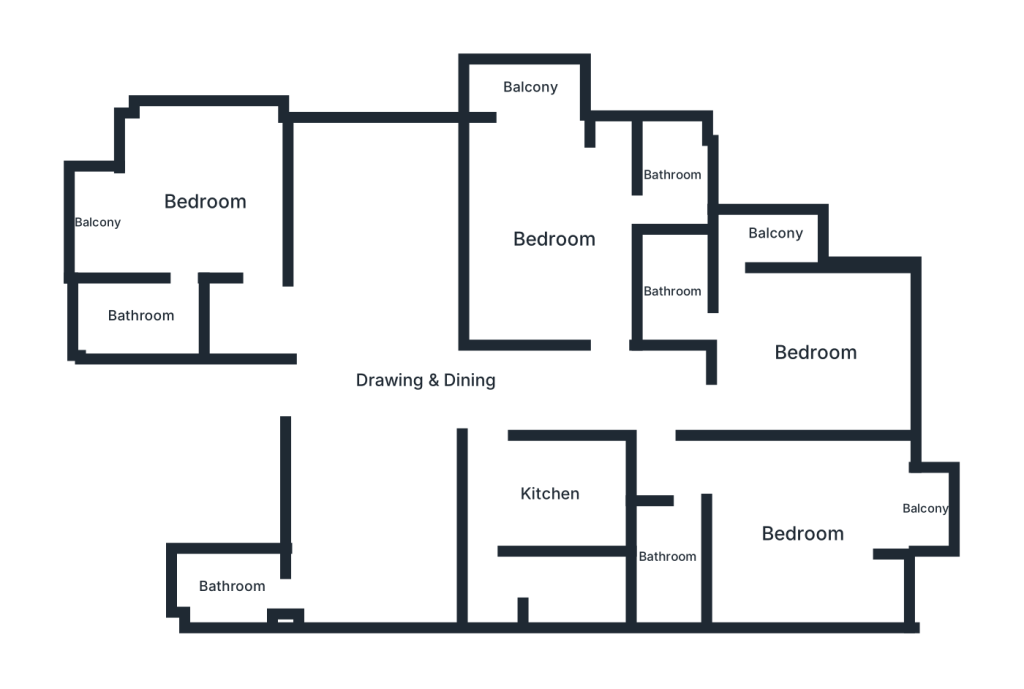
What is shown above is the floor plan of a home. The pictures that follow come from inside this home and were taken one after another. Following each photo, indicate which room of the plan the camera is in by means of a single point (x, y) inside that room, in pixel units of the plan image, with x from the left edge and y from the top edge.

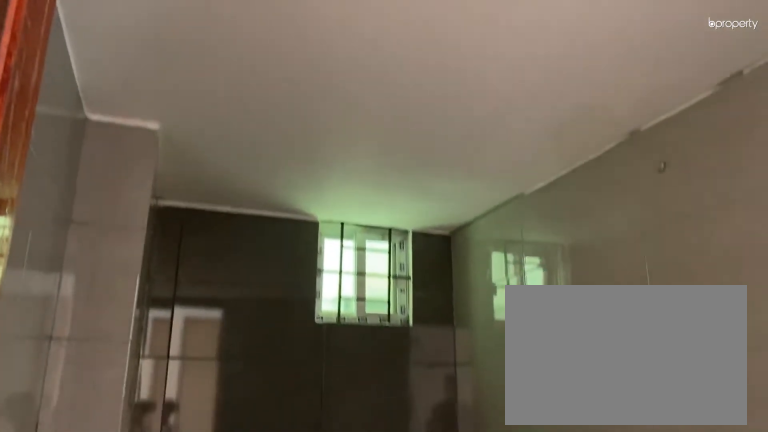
(667, 555)
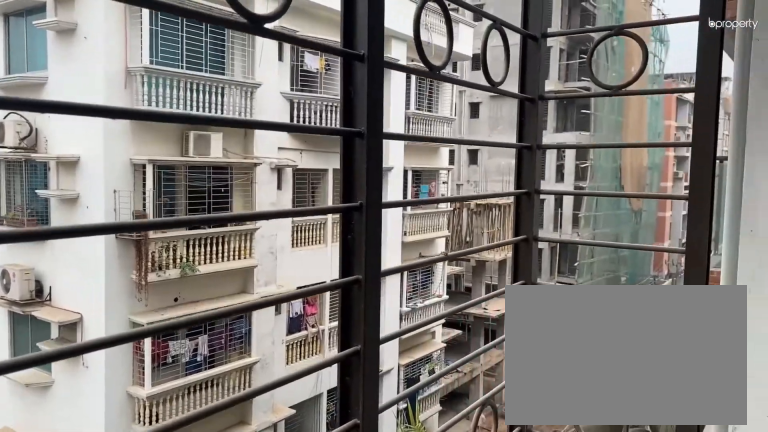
(926, 509)
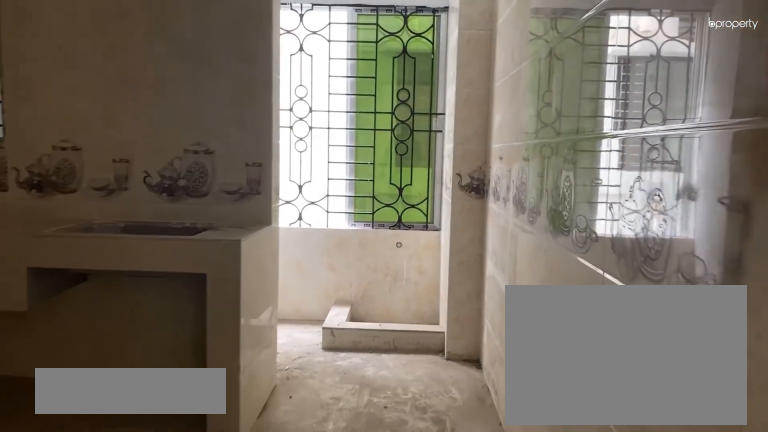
(551, 494)
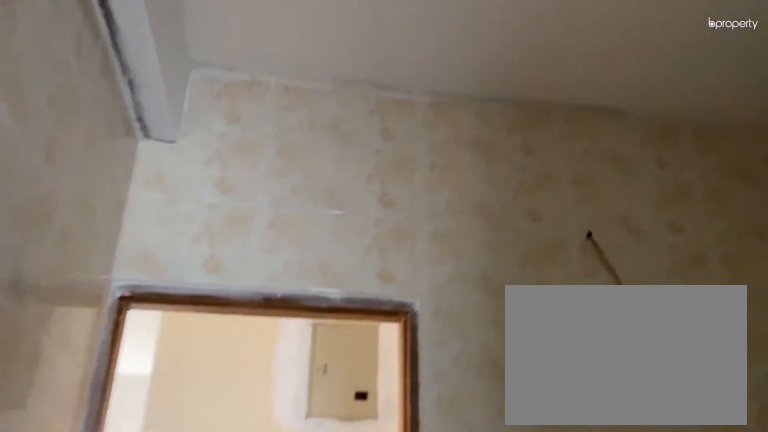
(551, 494)
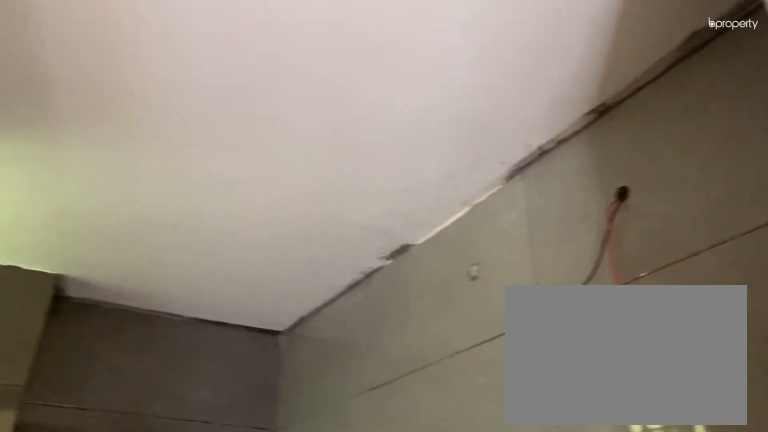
(233, 586)
